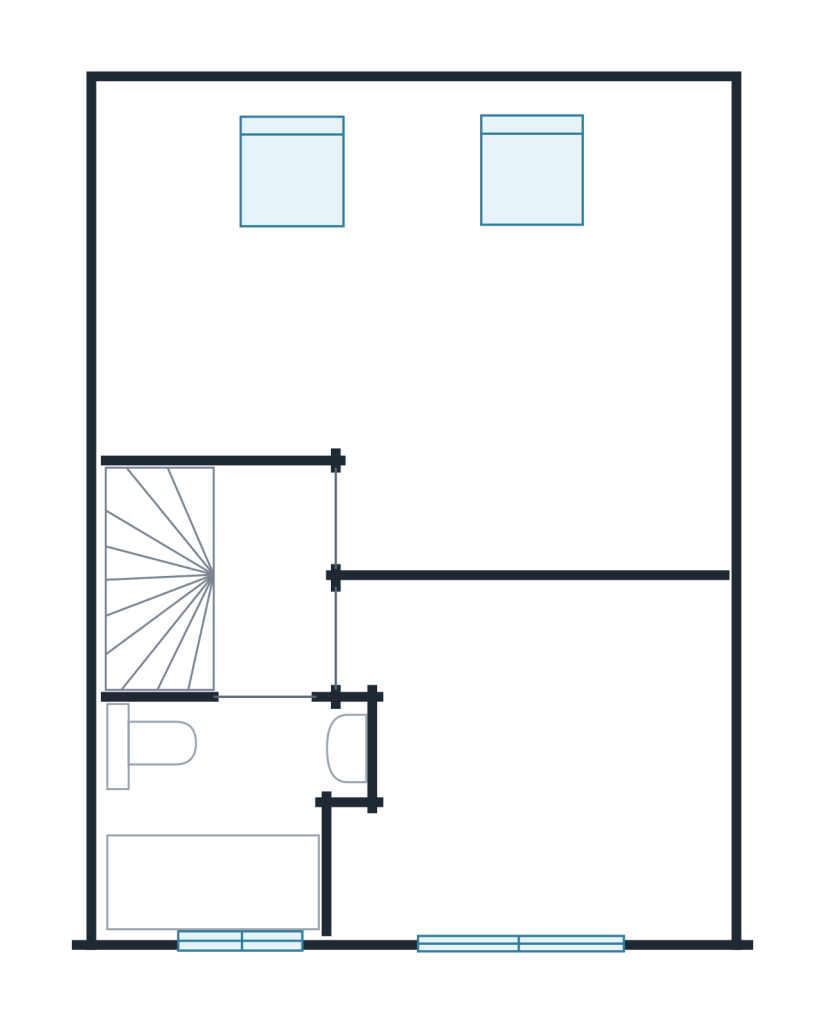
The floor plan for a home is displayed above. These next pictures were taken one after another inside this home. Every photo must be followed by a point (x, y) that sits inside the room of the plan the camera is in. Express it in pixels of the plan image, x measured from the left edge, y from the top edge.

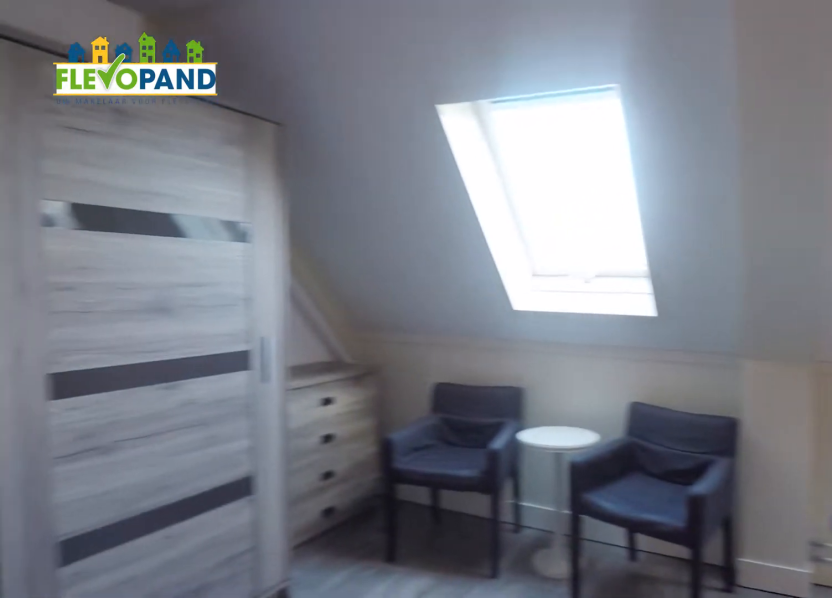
(396, 276)
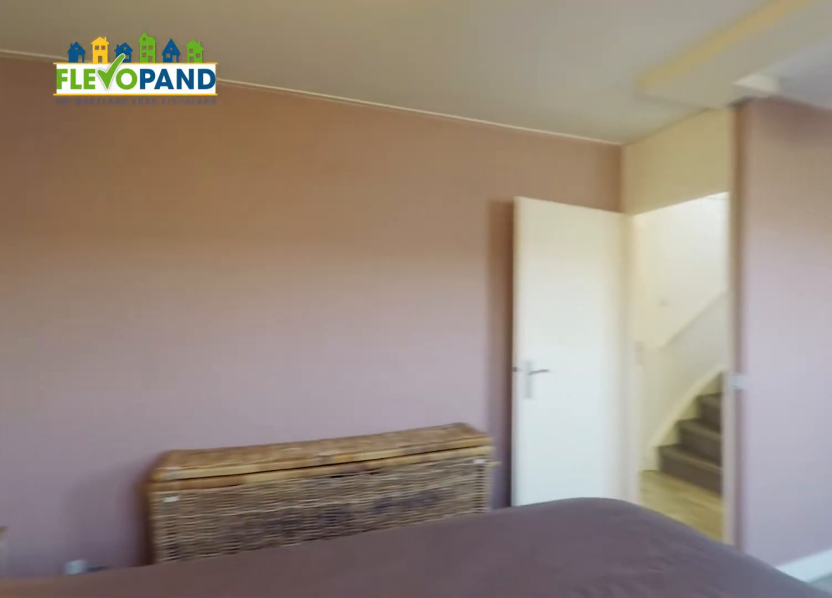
(396, 276)
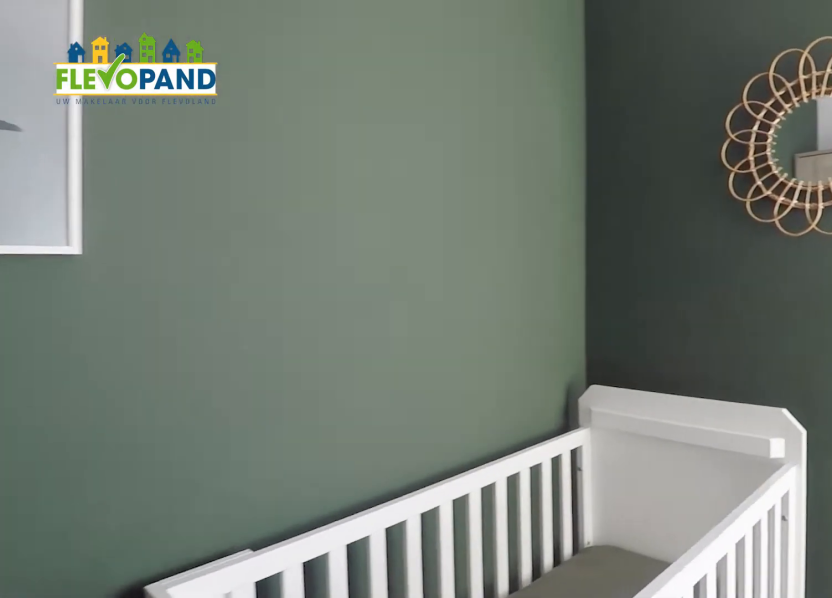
(535, 758)
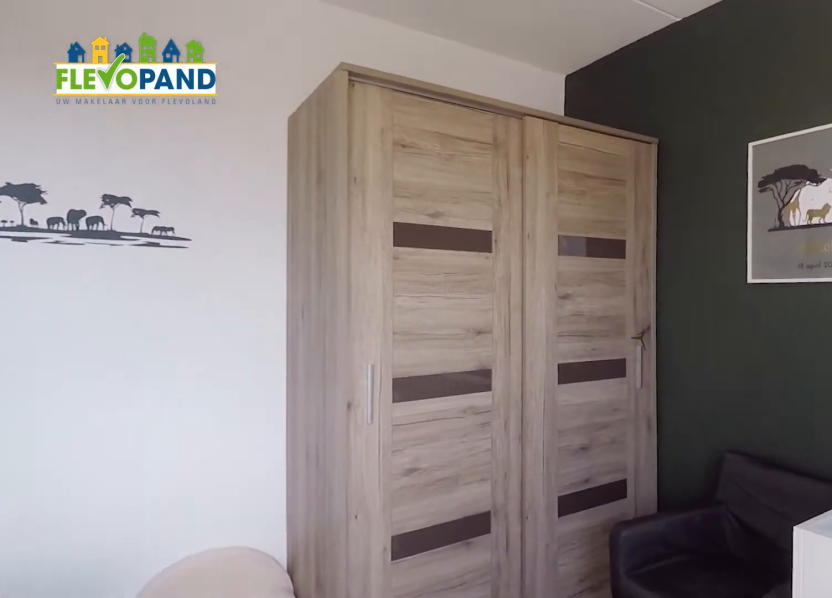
(535, 758)
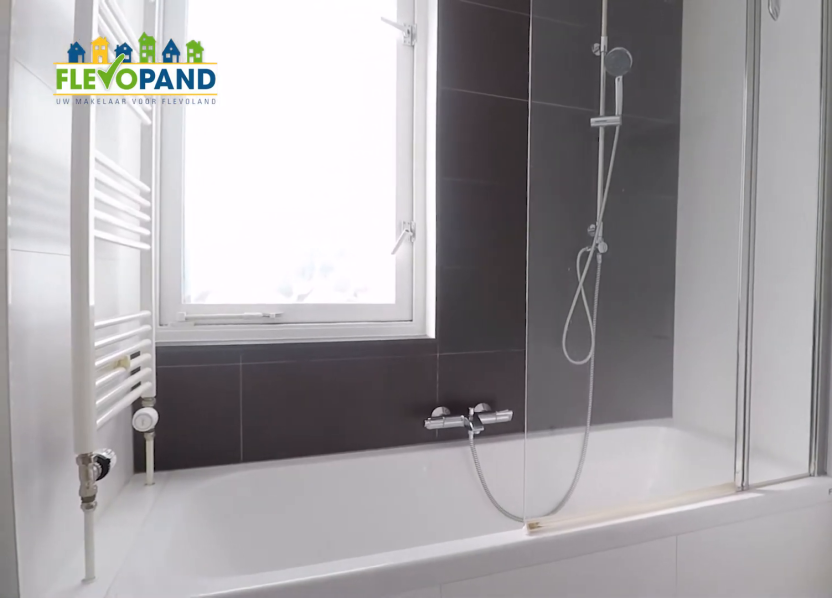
(213, 880)
